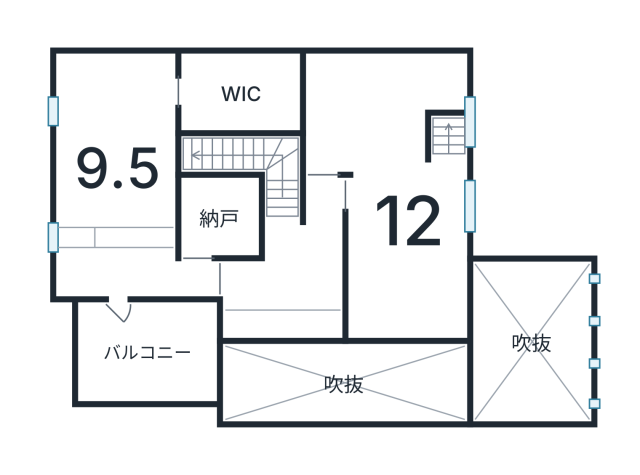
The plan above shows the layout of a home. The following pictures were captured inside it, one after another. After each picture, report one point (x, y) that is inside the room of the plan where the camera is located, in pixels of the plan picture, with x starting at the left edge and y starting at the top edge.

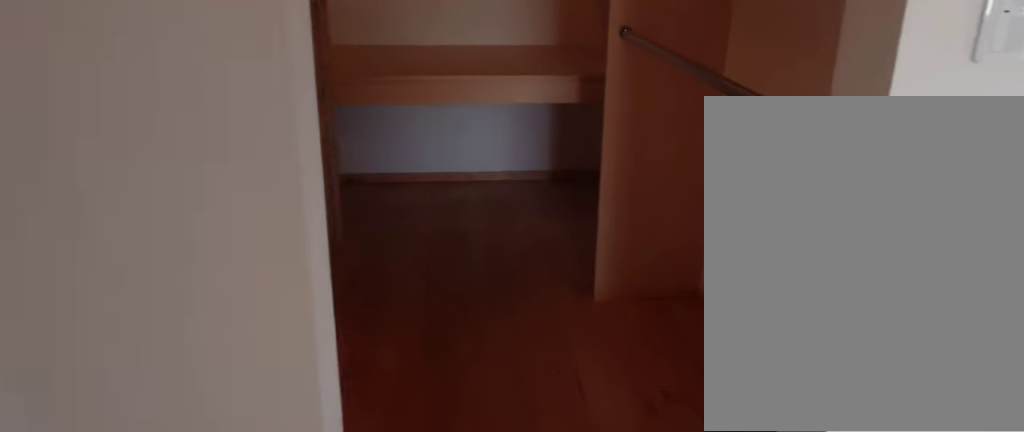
(239, 95)
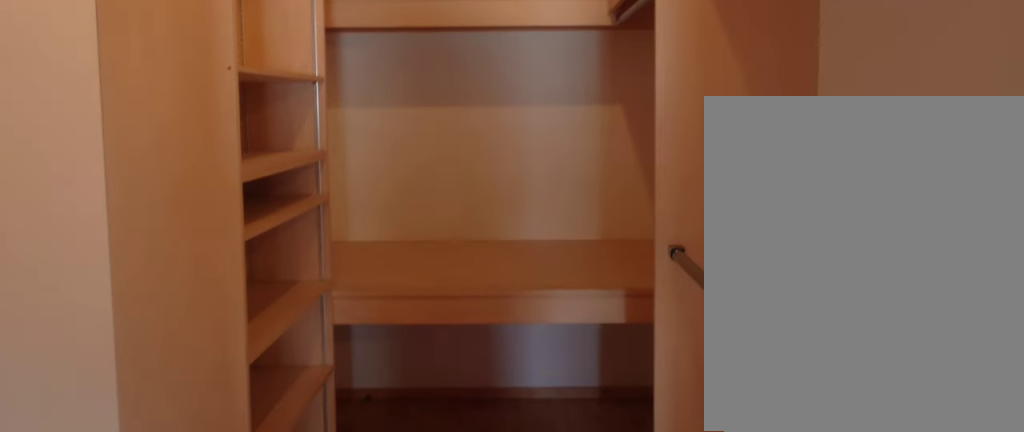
(239, 95)
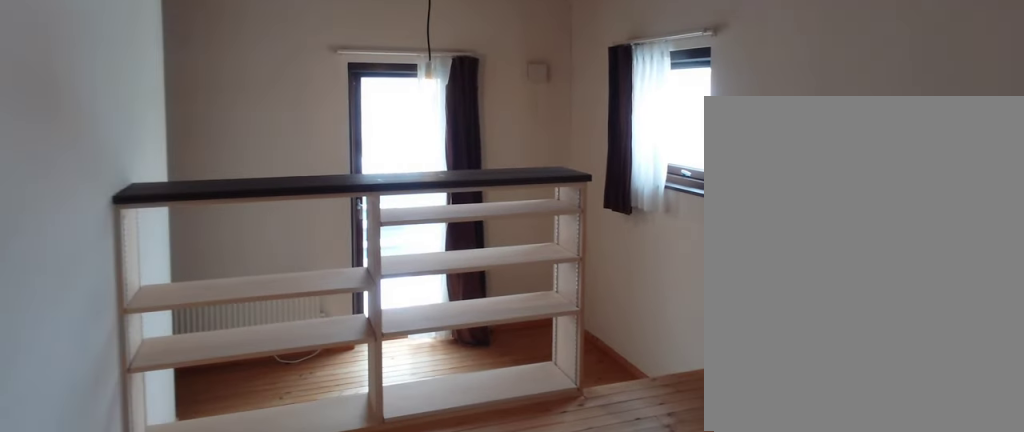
(103, 162)
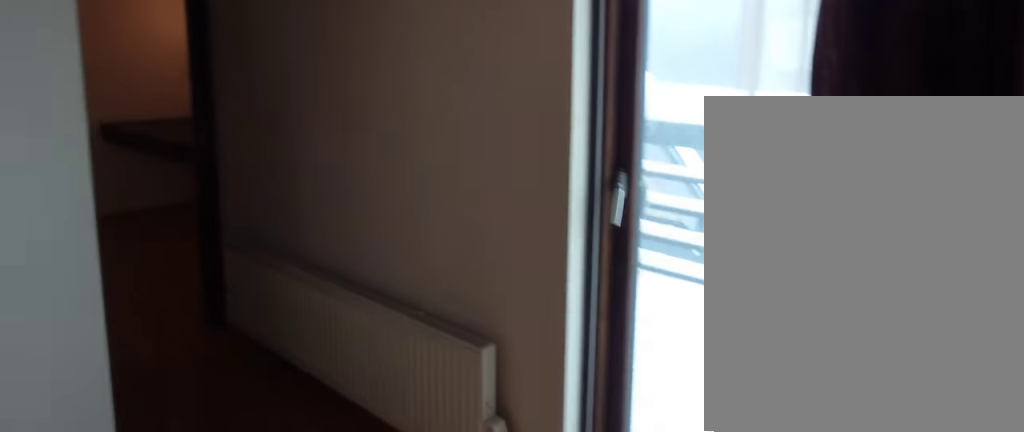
(103, 162)
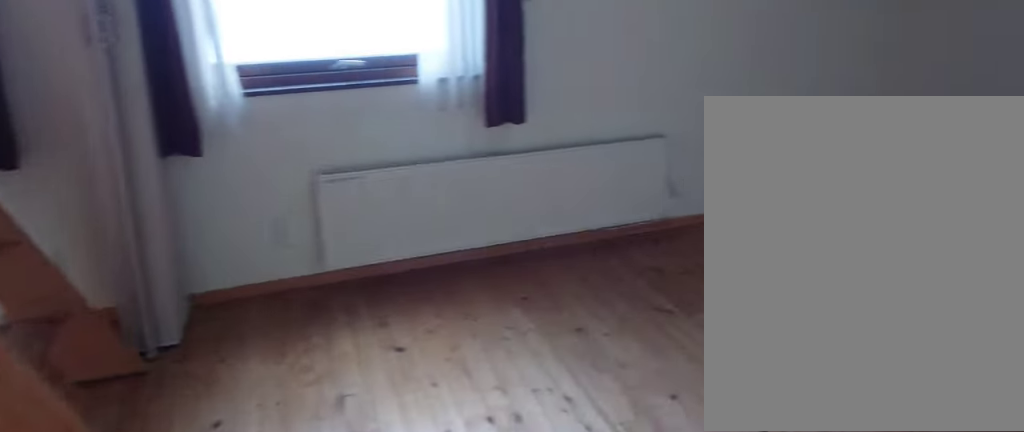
(402, 204)
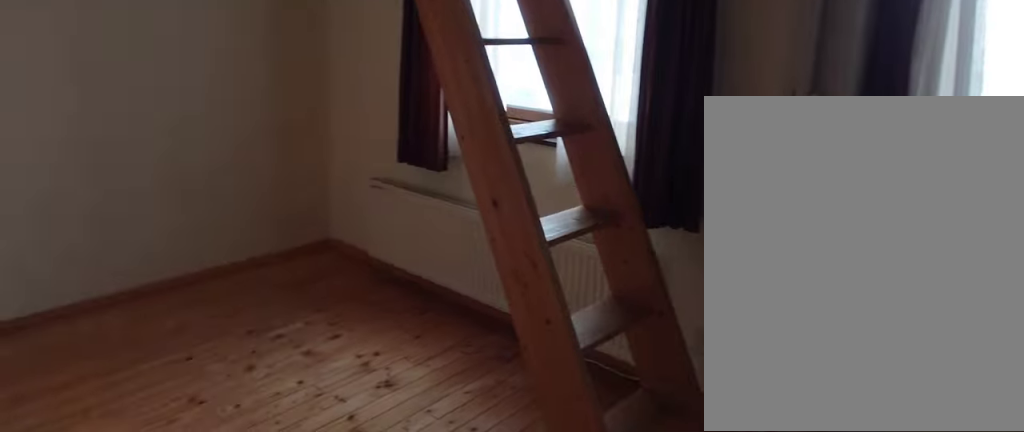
(402, 204)
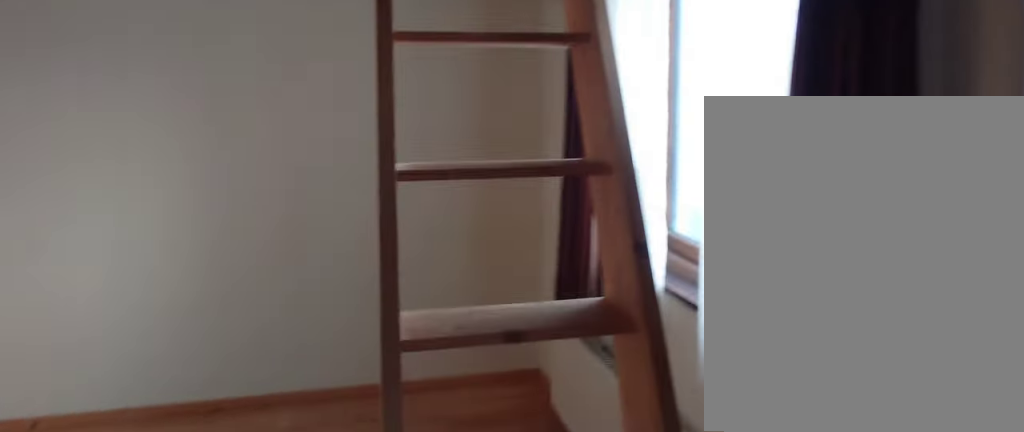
(402, 204)
